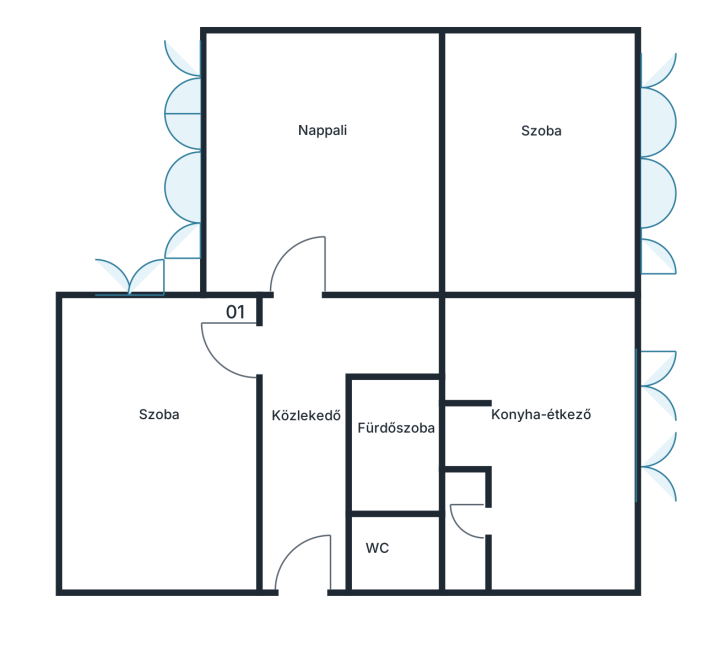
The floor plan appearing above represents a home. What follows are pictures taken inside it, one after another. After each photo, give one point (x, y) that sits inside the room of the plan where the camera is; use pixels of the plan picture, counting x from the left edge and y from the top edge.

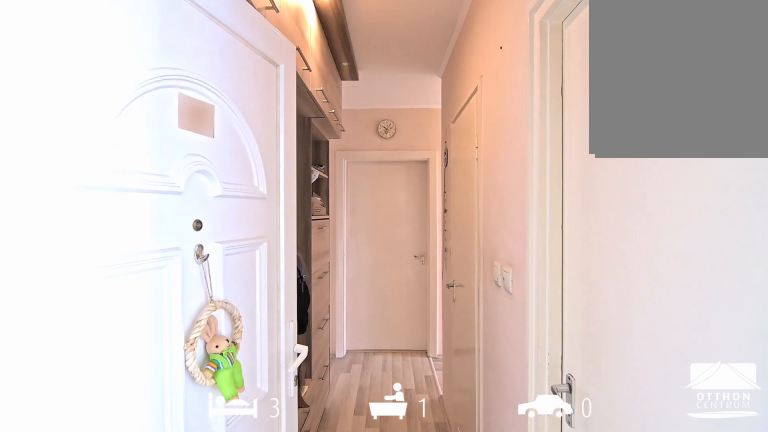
(308, 557)
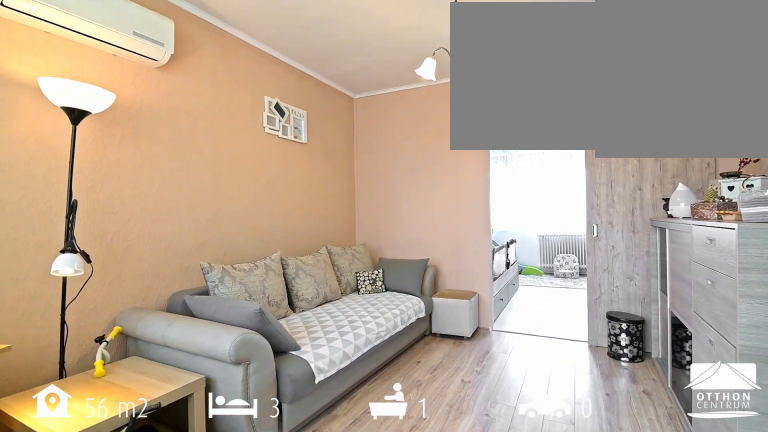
(324, 184)
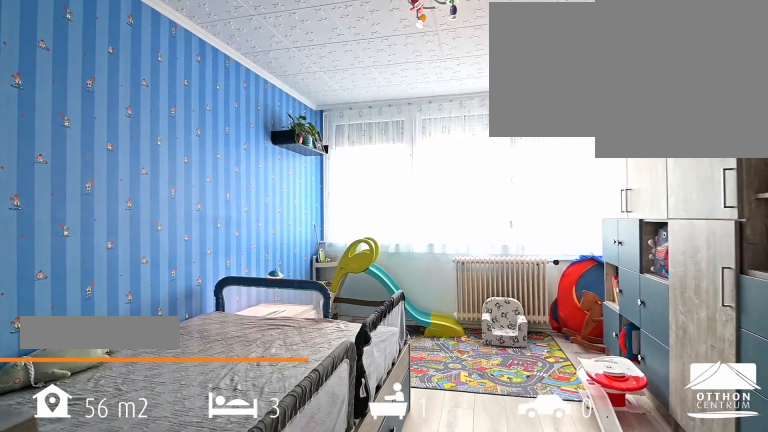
(551, 184)
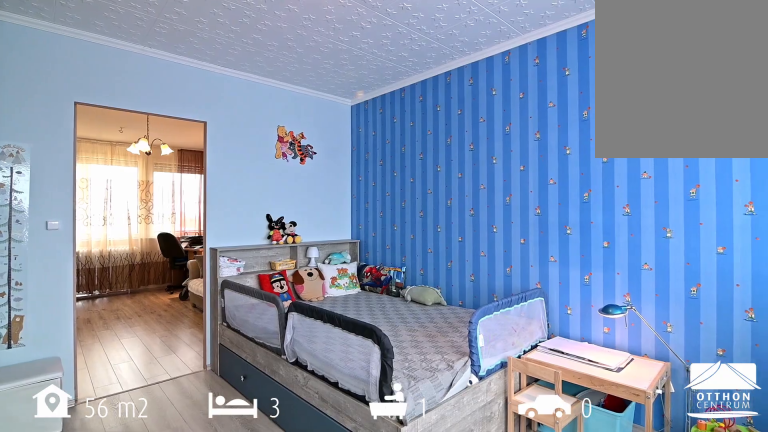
(551, 185)
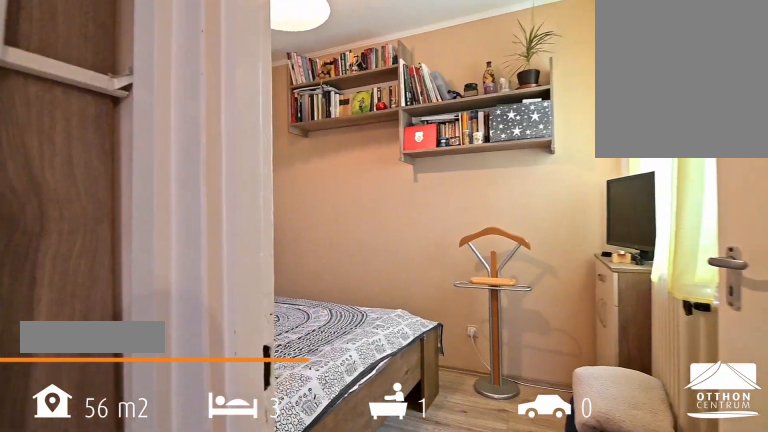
(162, 477)
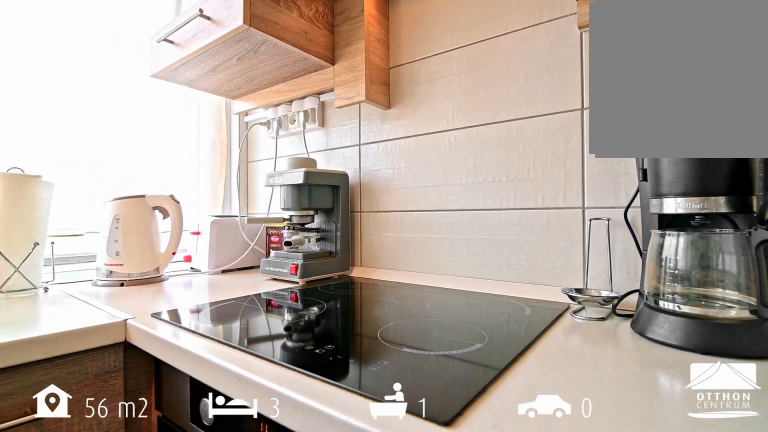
(551, 493)
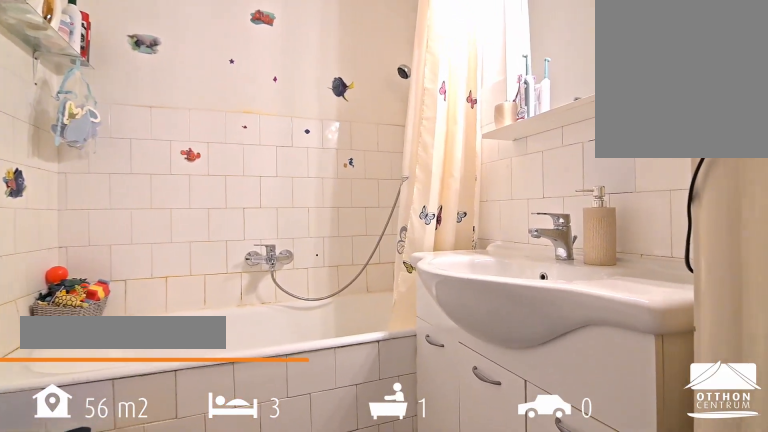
(389, 444)
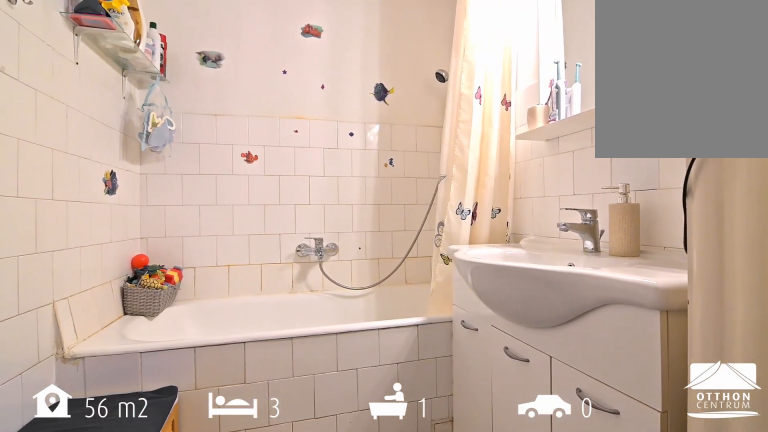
(389, 444)
